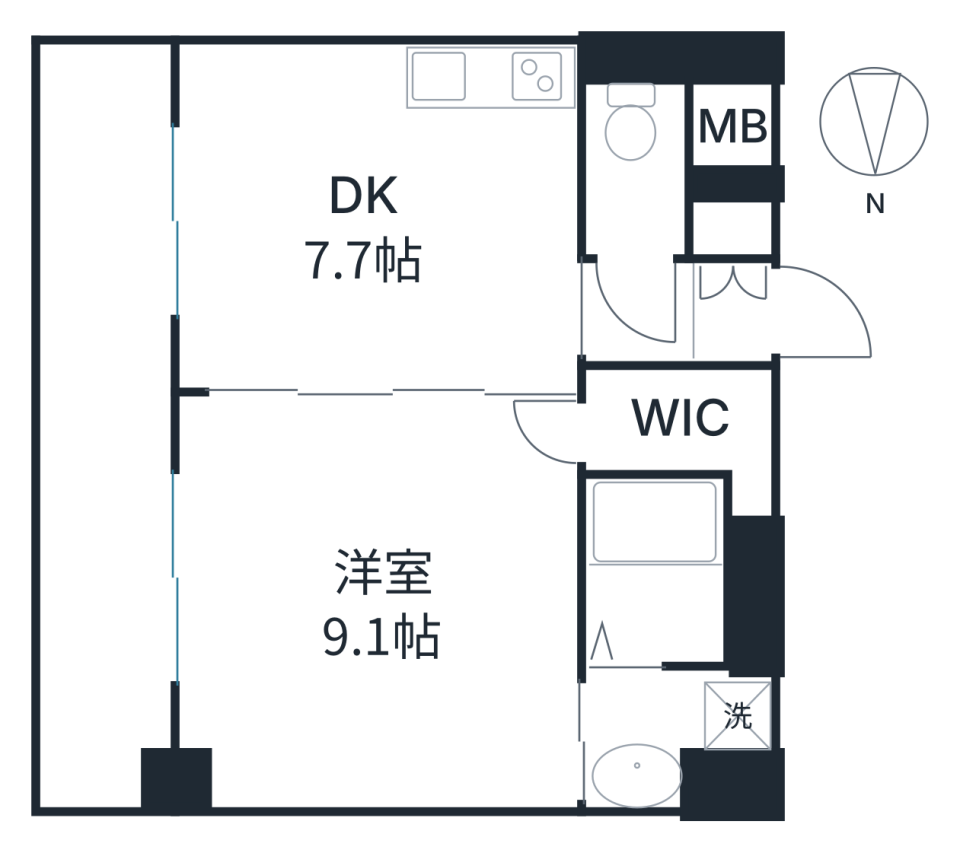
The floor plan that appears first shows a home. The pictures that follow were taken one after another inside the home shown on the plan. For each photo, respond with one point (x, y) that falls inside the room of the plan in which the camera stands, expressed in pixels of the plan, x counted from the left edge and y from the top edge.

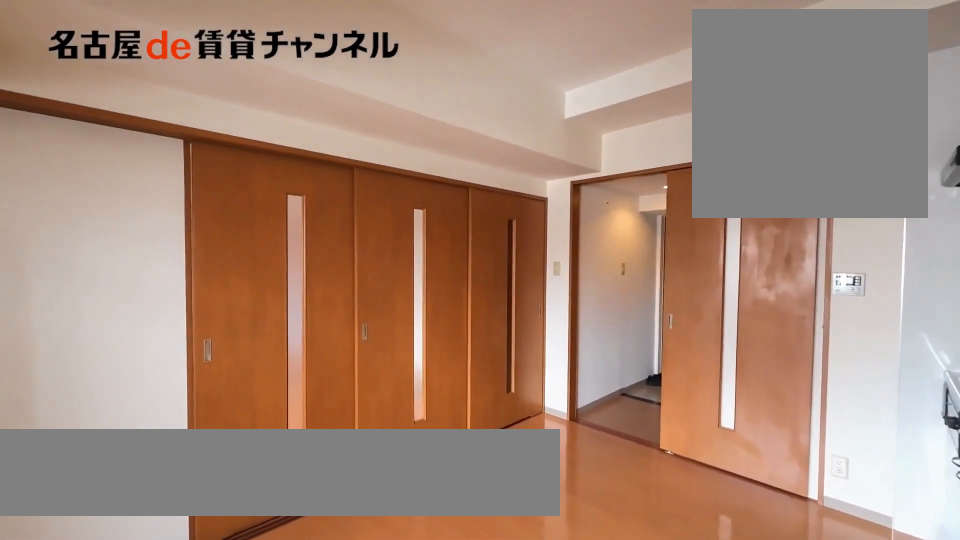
(378, 215)
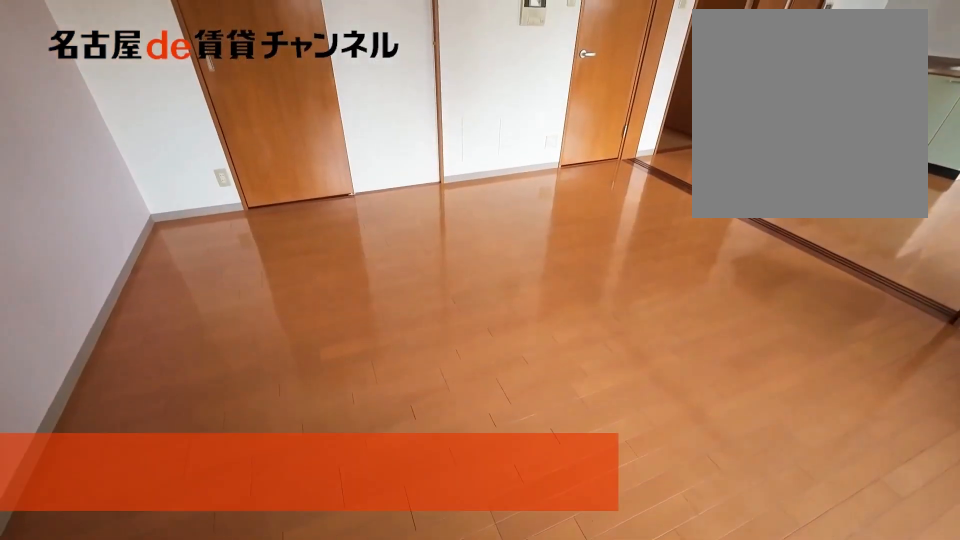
(373, 604)
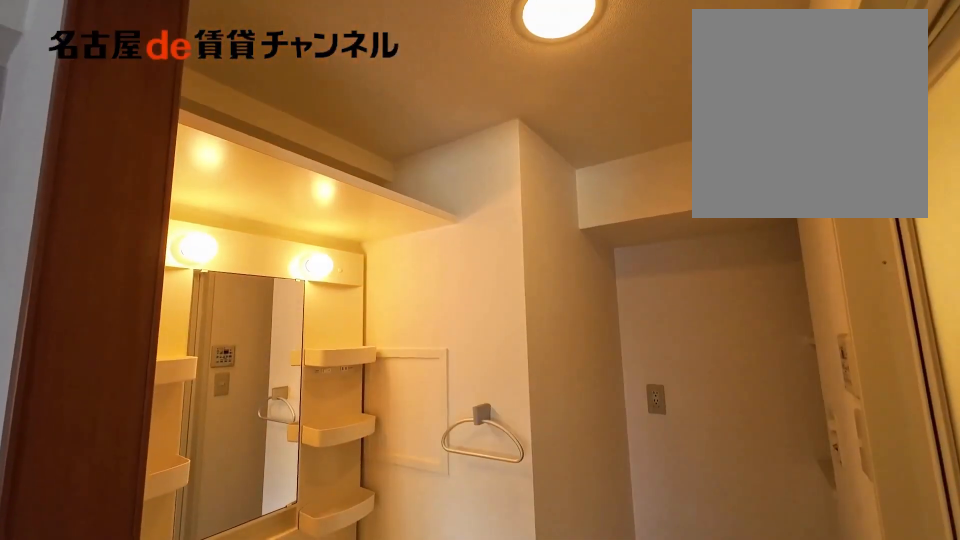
(672, 730)
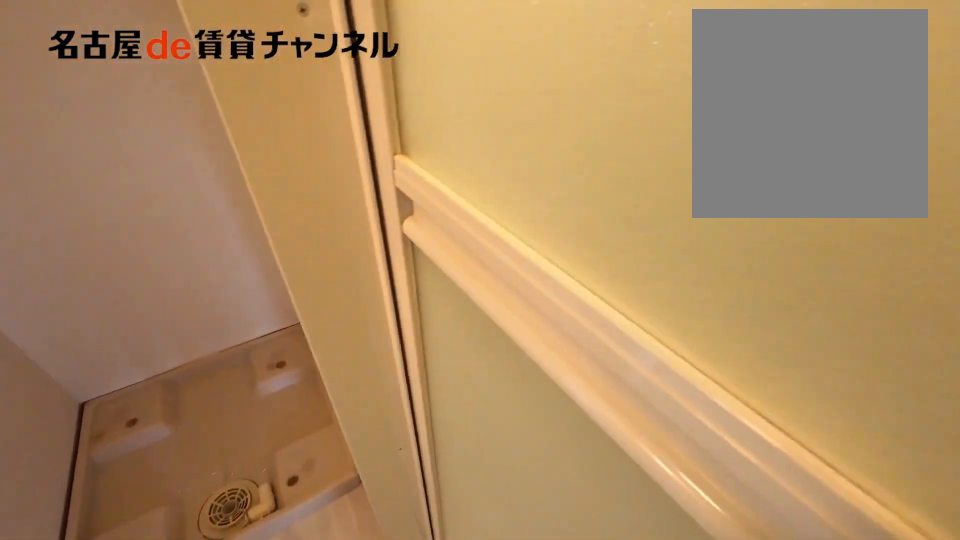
(672, 730)
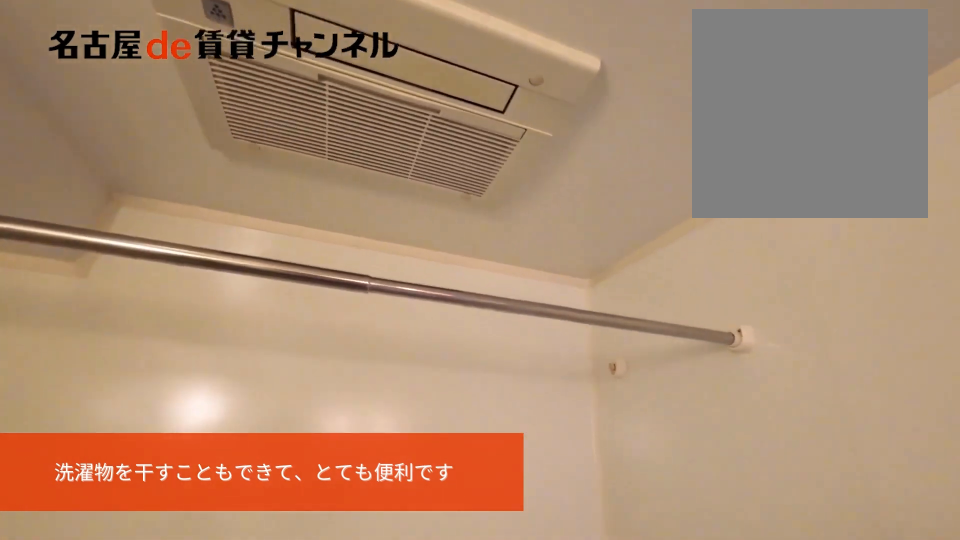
(656, 570)
